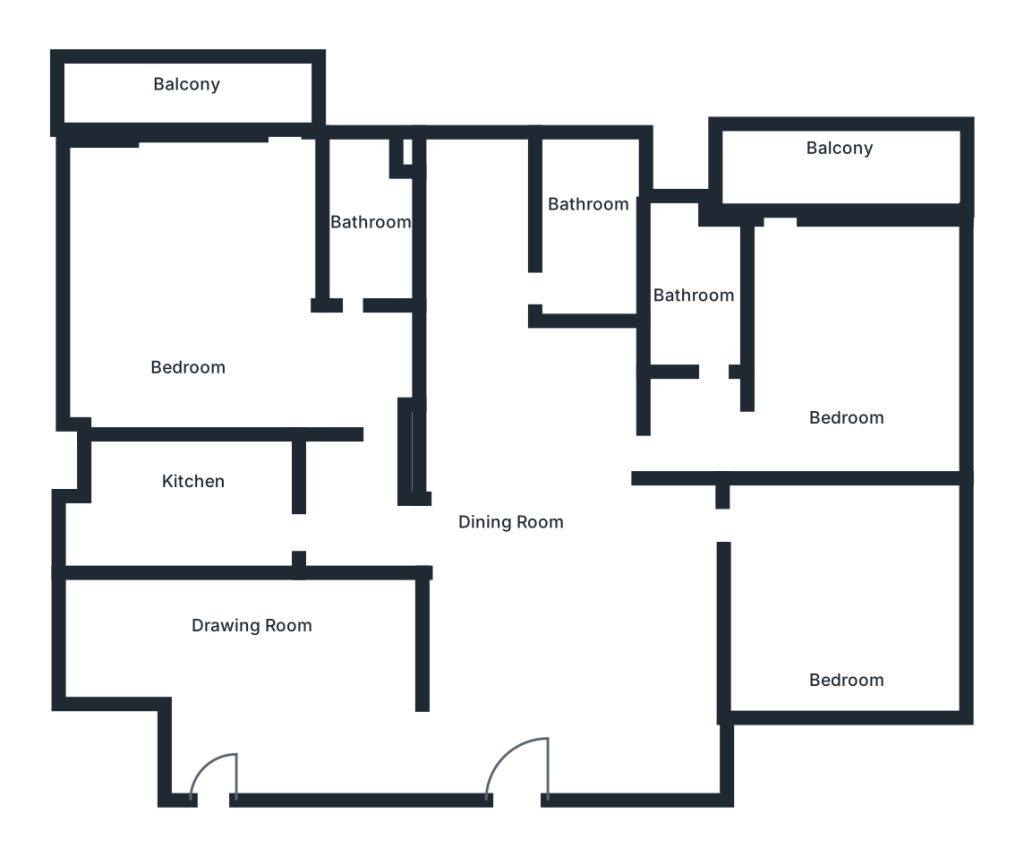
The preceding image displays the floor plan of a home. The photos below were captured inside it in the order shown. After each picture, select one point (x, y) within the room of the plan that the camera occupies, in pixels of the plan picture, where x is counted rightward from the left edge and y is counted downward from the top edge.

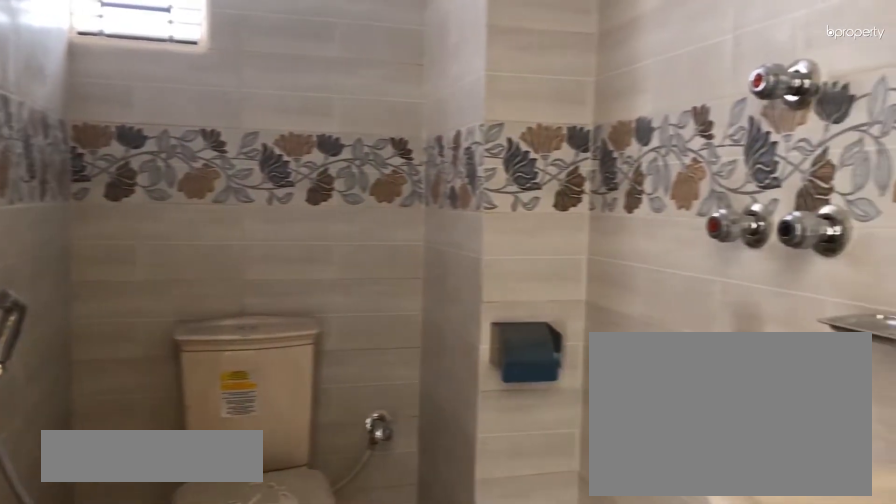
(366, 218)
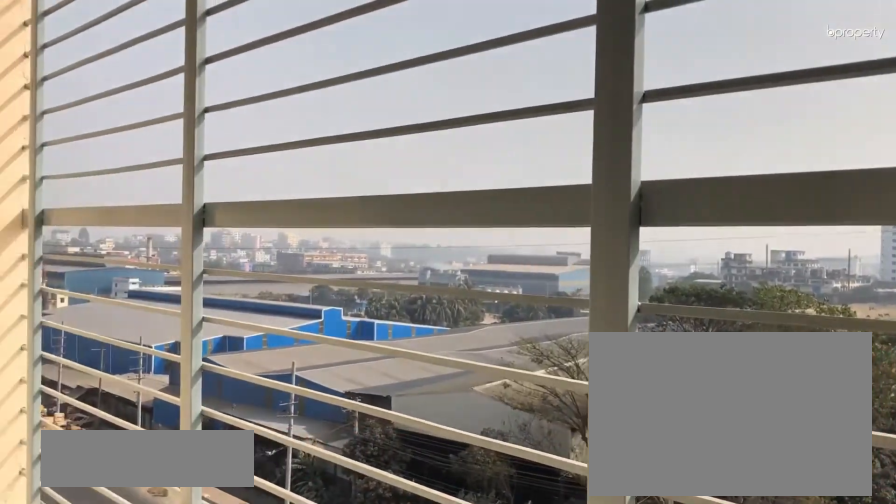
(177, 104)
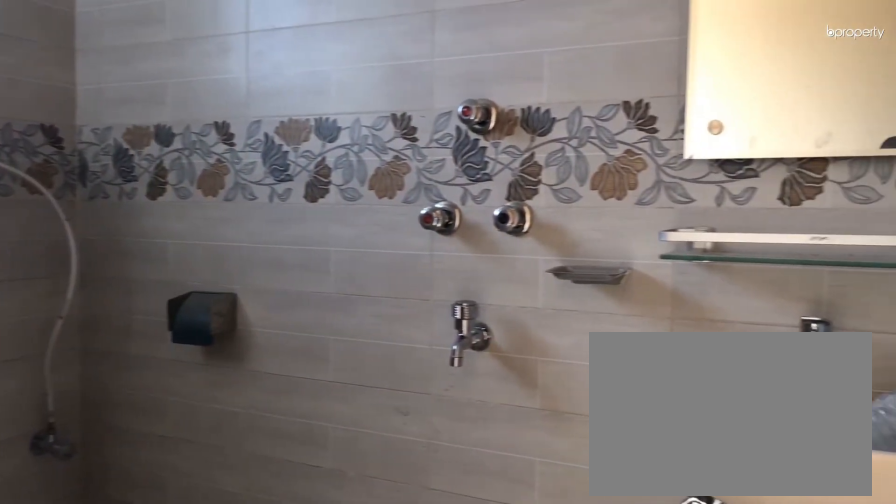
(588, 210)
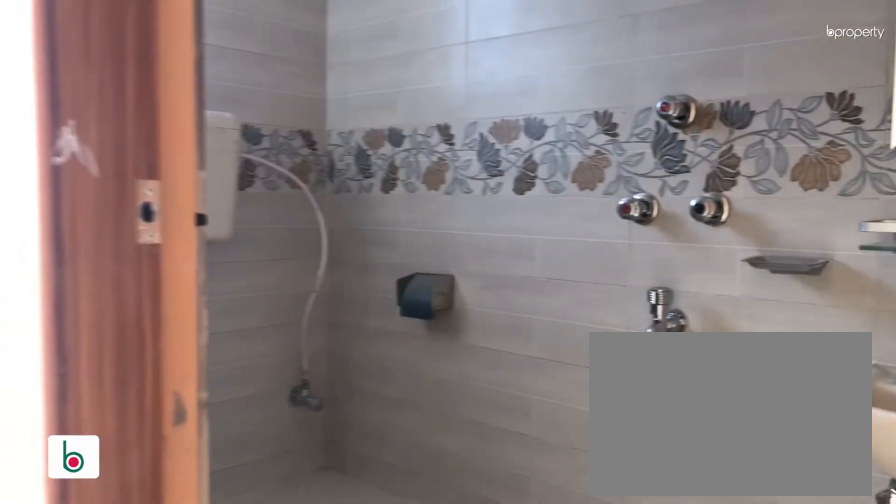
(588, 210)
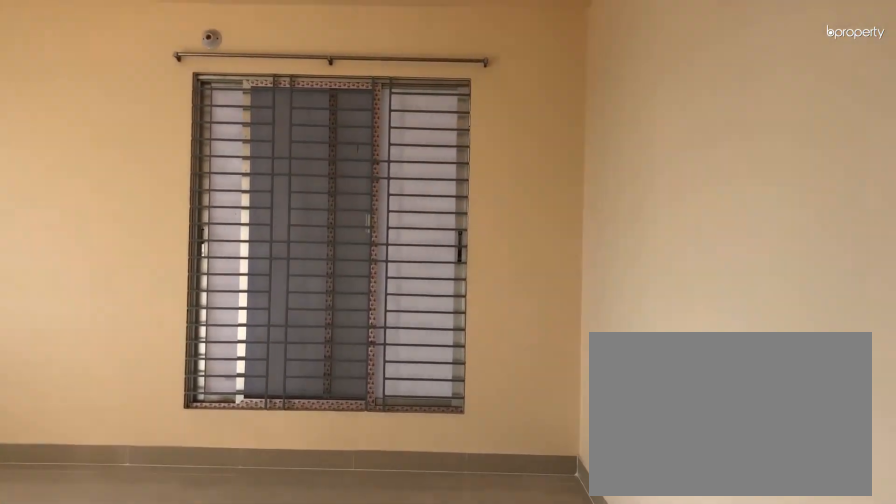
(844, 352)
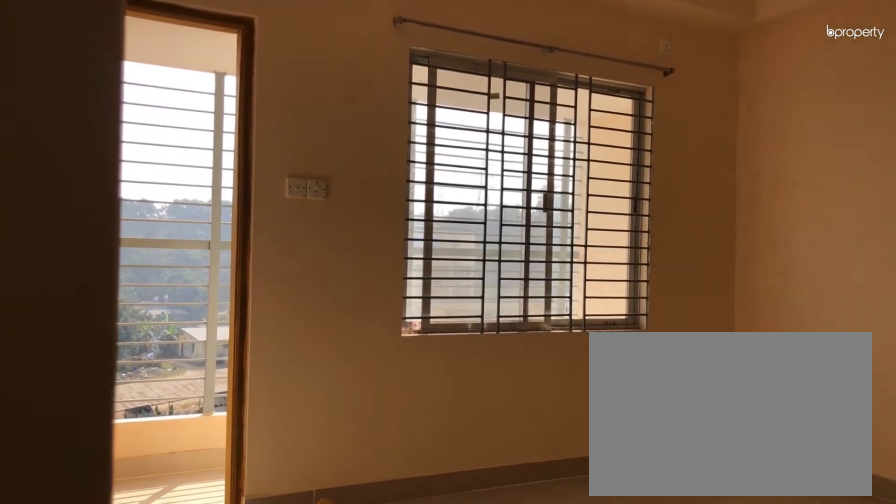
(844, 352)
